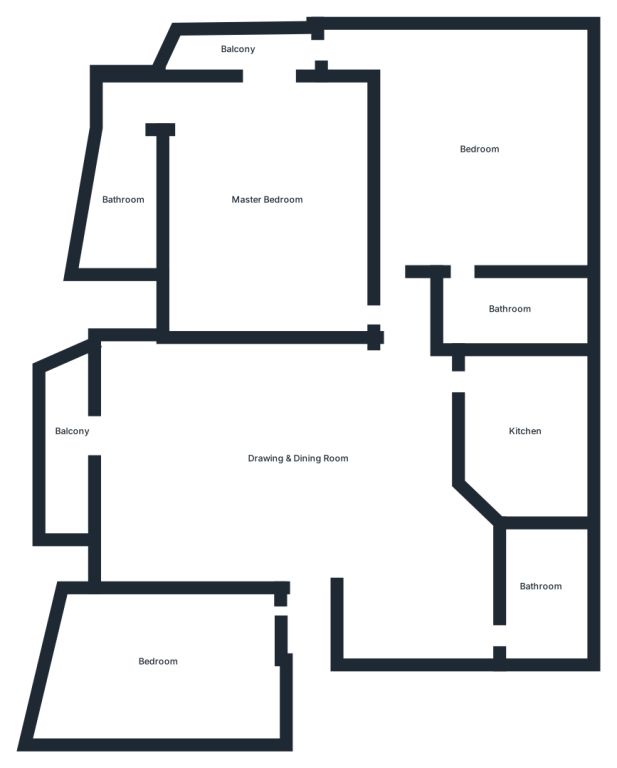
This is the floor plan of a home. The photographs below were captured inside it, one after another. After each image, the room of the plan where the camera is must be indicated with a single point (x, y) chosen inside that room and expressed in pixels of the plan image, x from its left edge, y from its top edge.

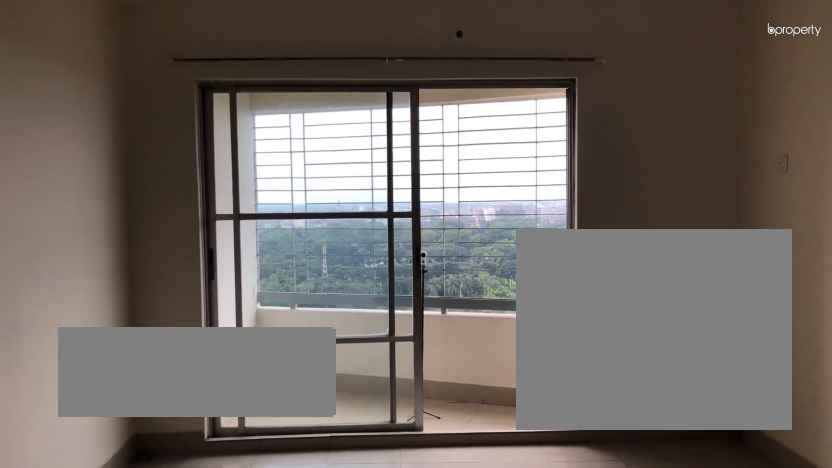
(297, 457)
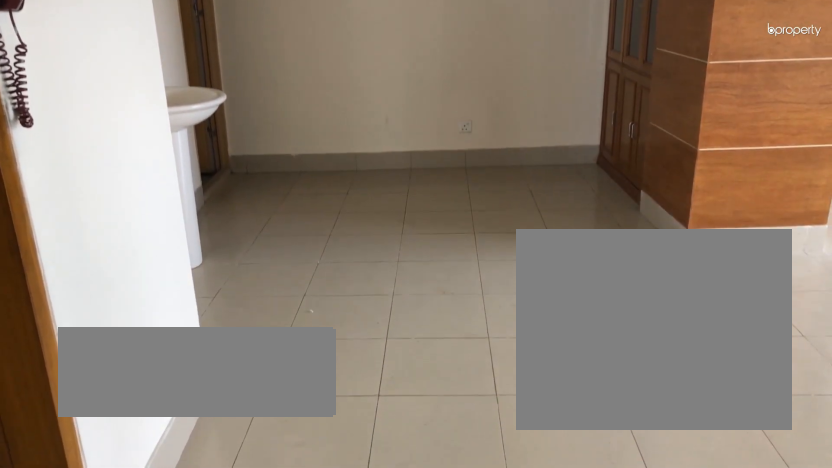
(297, 457)
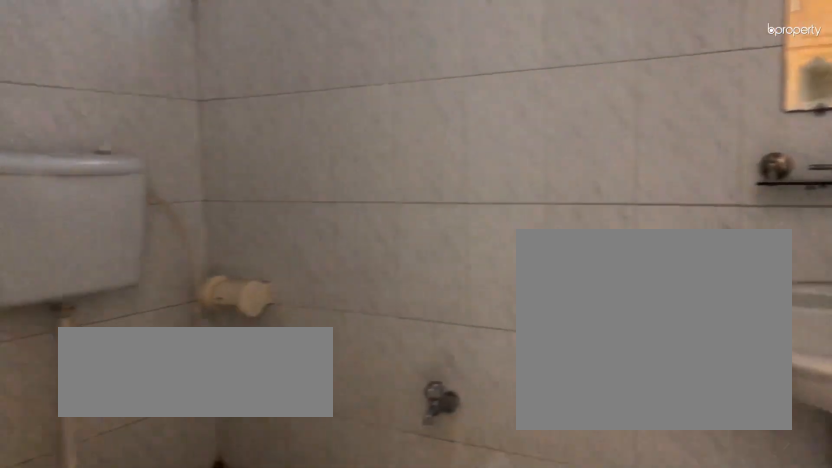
(538, 585)
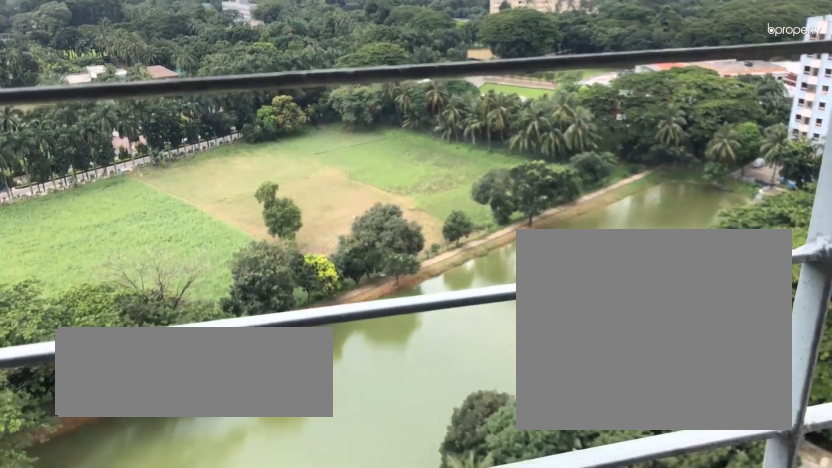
(70, 429)
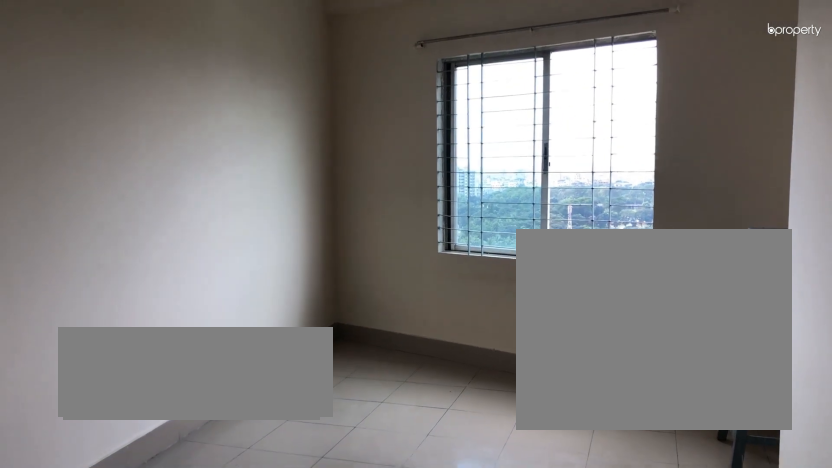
(158, 659)
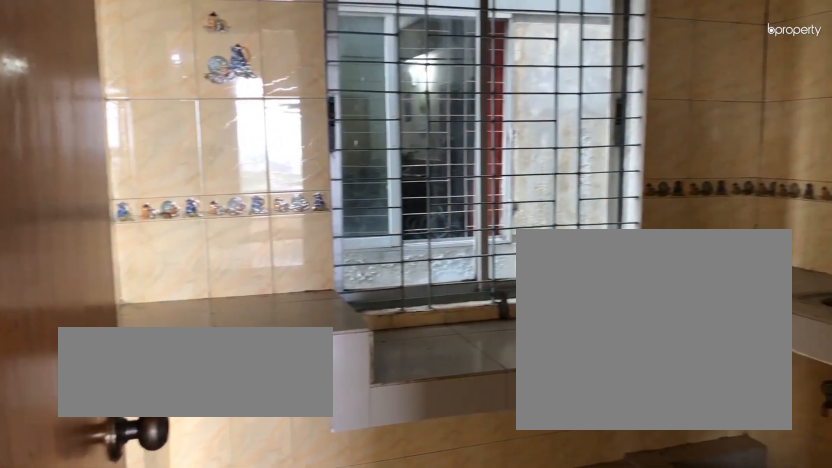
(524, 430)
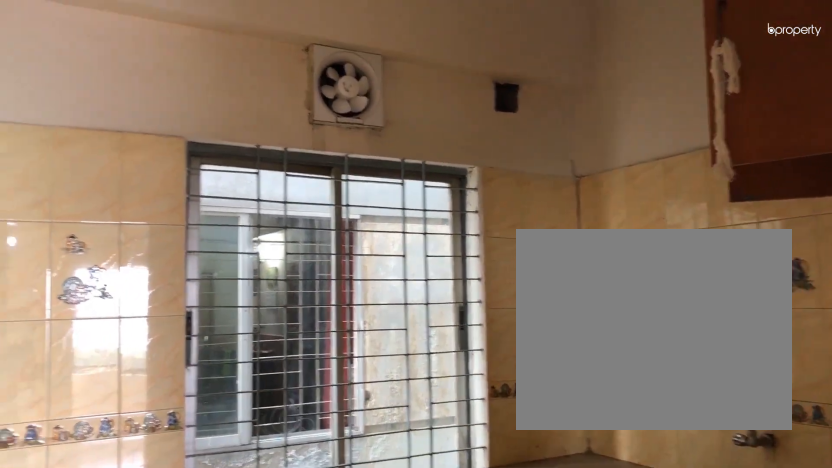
(524, 430)
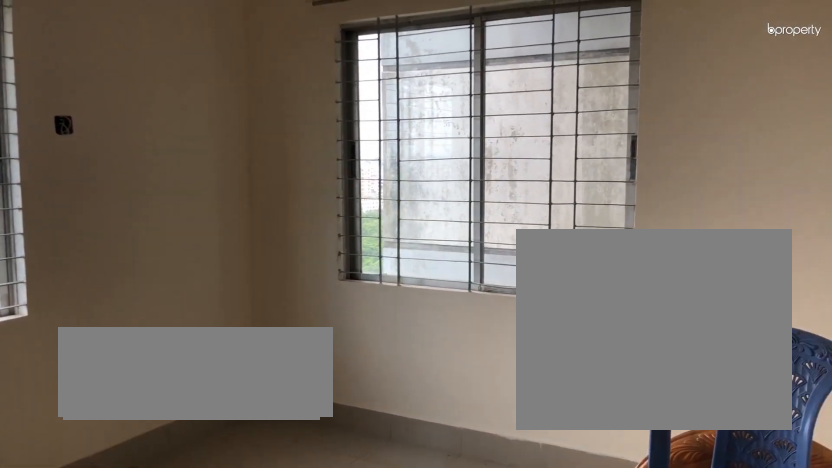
(479, 148)
